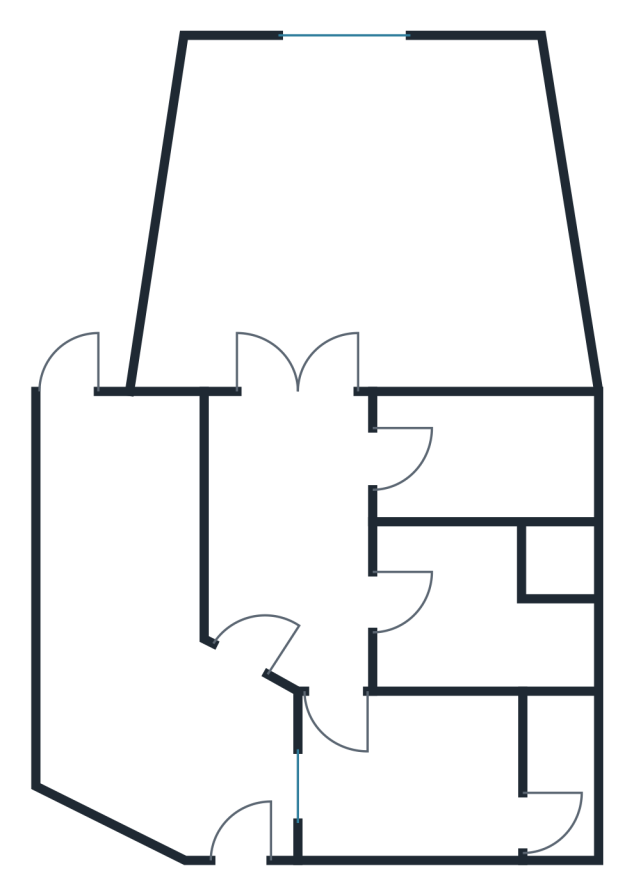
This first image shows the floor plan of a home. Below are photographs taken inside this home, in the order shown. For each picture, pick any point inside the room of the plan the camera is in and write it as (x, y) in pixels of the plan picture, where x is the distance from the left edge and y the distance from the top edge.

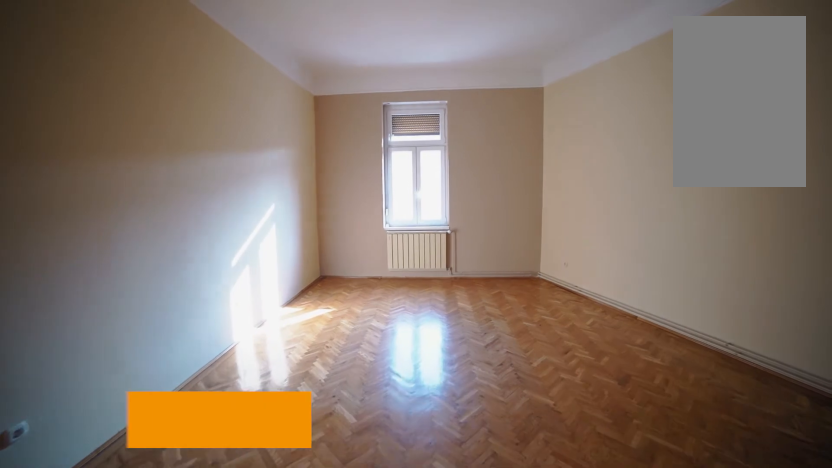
(272, 335)
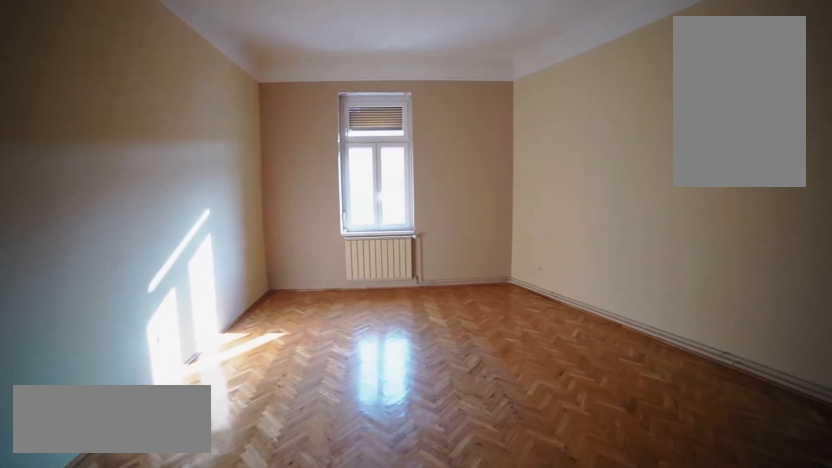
(257, 291)
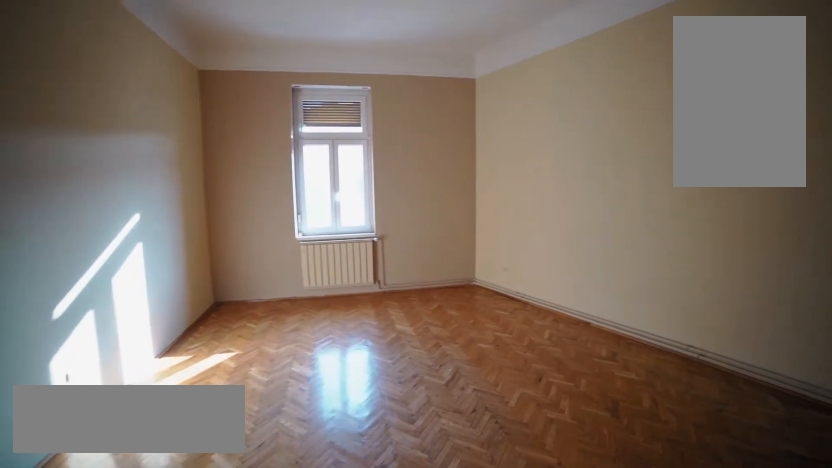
(248, 267)
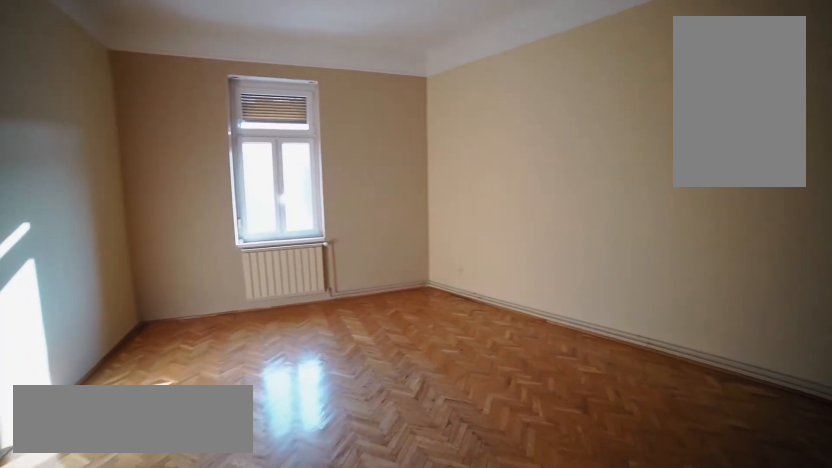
(240, 245)
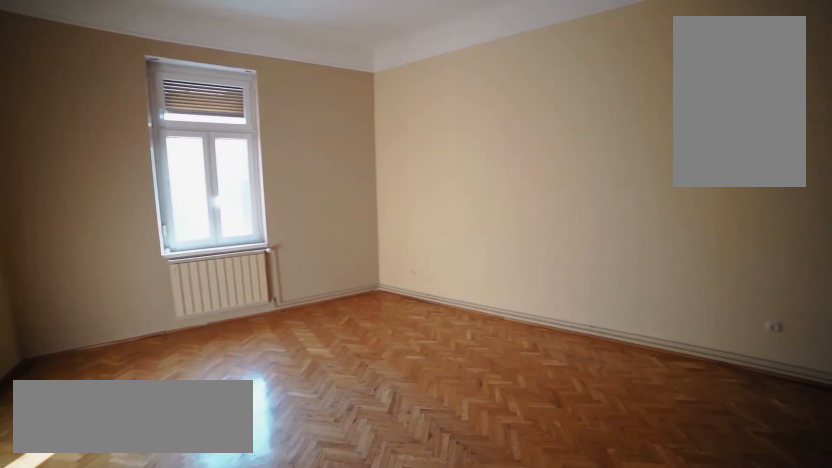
(231, 221)
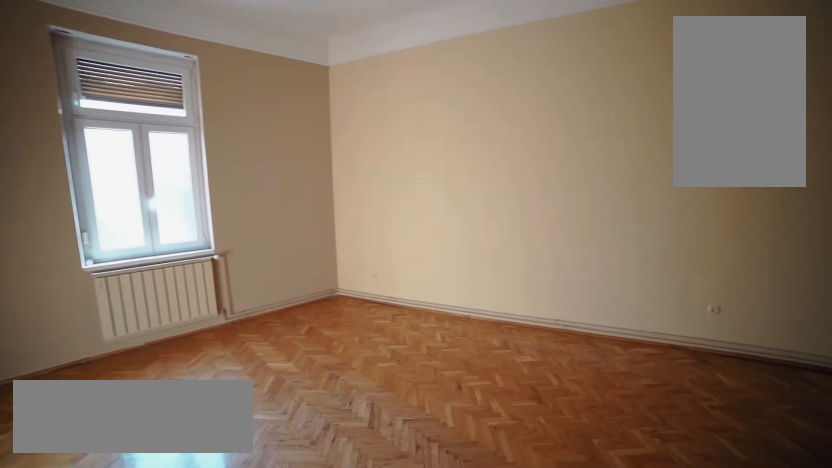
(225, 206)
